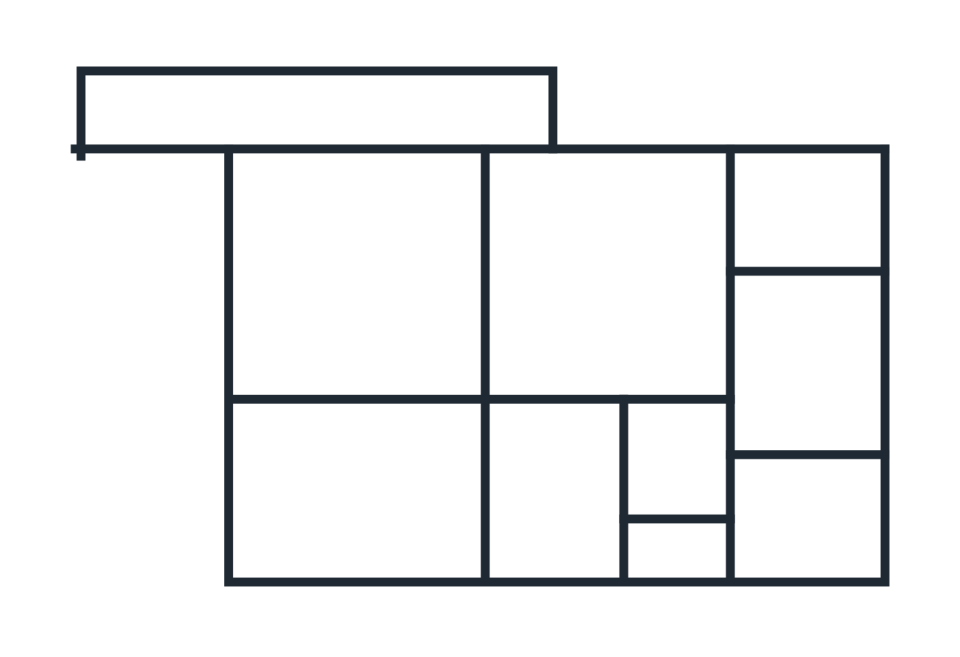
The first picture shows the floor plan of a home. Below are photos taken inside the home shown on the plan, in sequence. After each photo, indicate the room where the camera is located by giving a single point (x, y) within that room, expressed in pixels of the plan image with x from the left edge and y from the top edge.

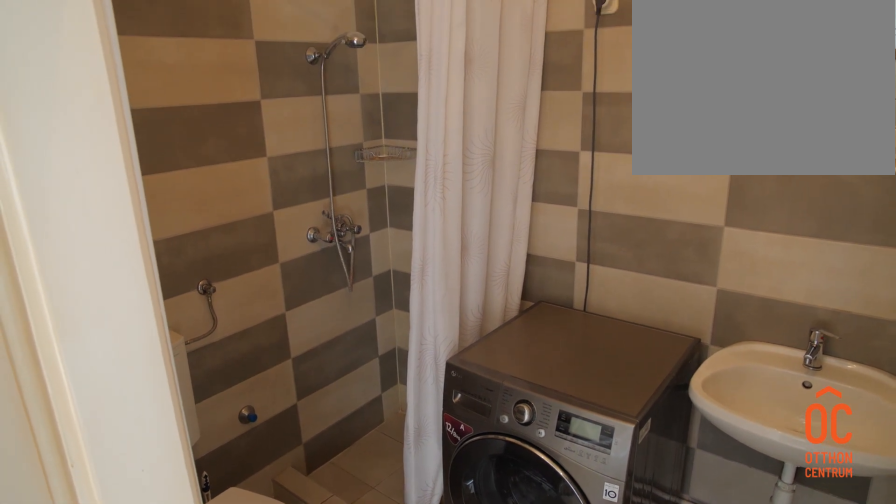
(675, 468)
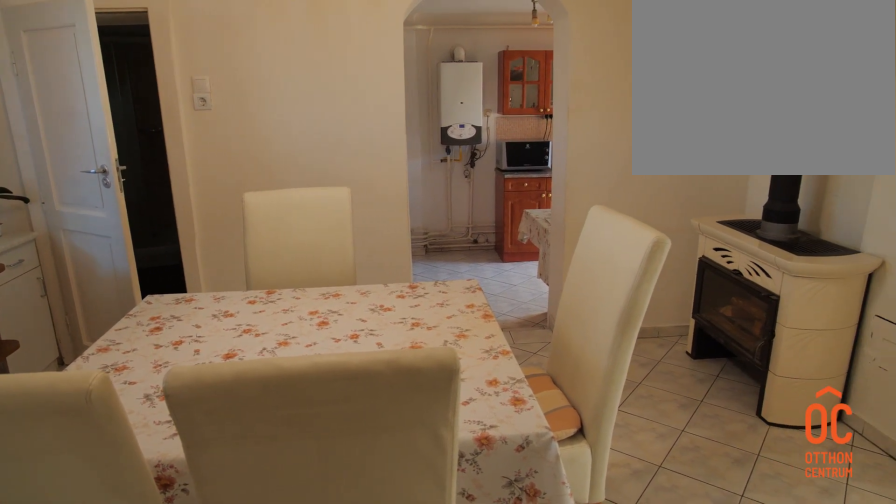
(602, 262)
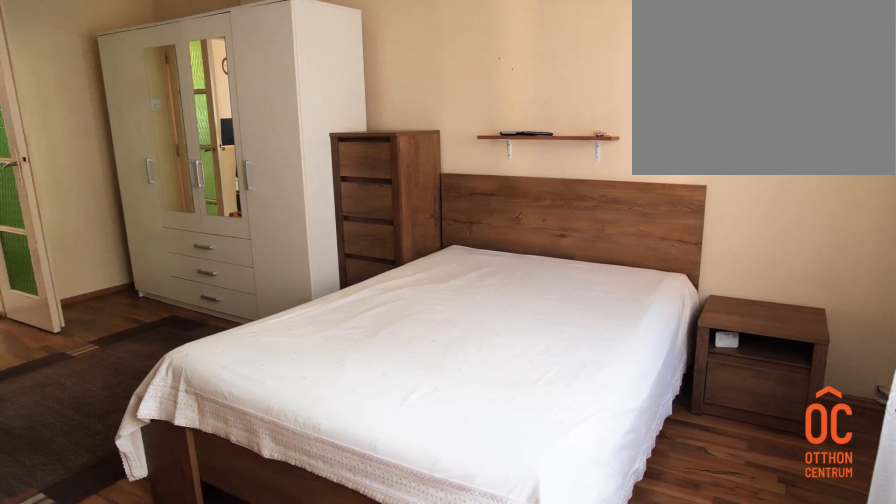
(356, 272)
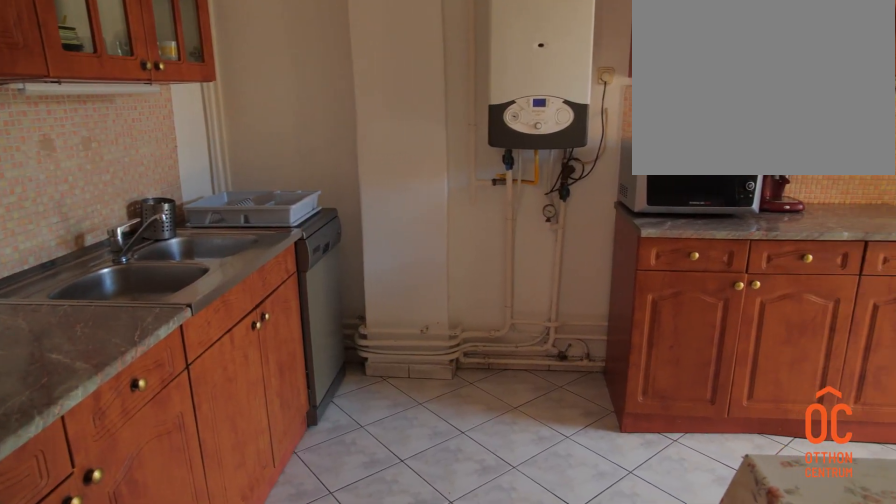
(813, 366)
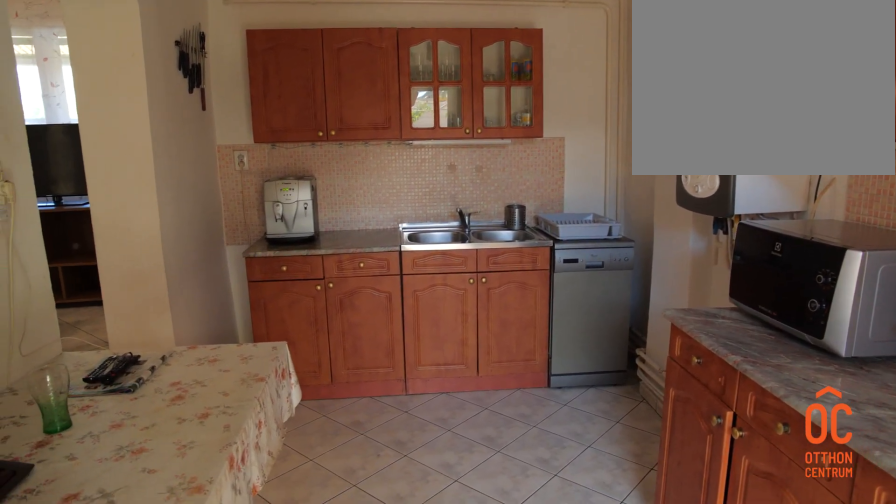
(813, 369)
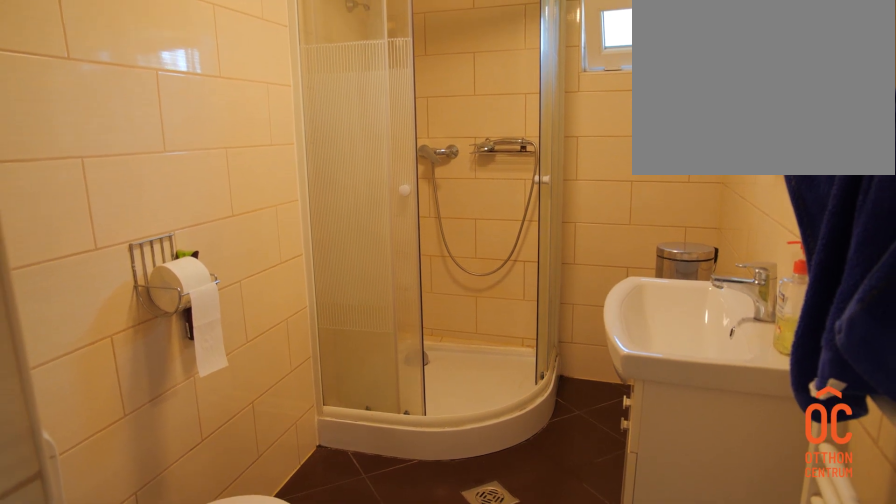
(813, 214)
